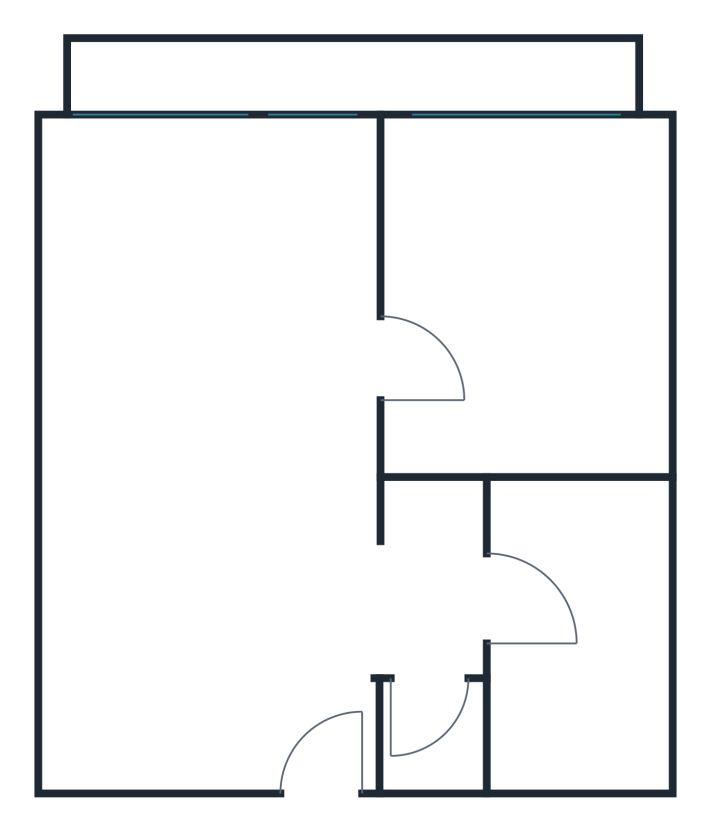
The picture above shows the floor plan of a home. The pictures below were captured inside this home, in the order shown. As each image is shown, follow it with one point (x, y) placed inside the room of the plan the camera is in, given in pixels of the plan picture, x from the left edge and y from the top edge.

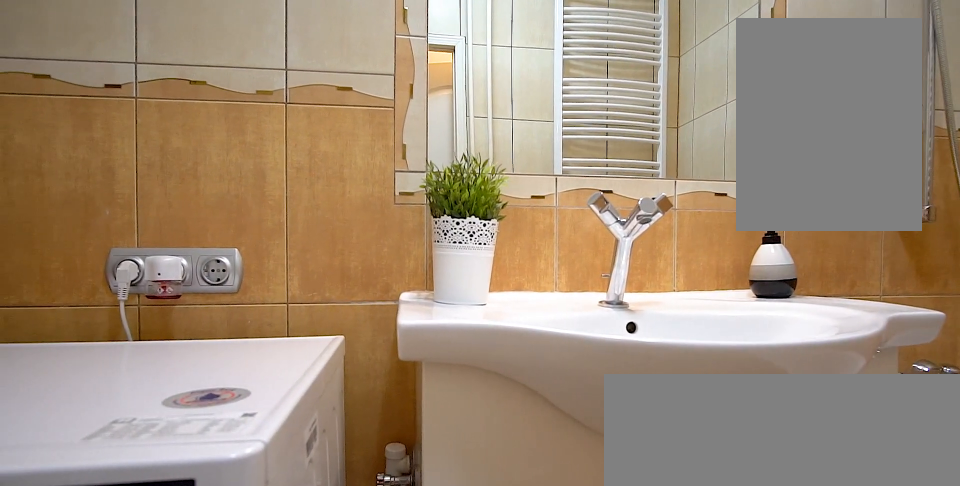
(562, 620)
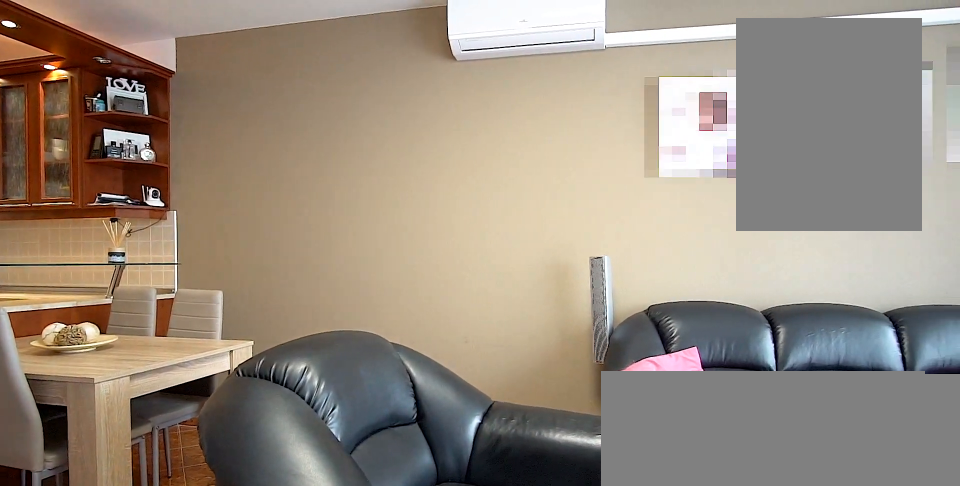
(223, 336)
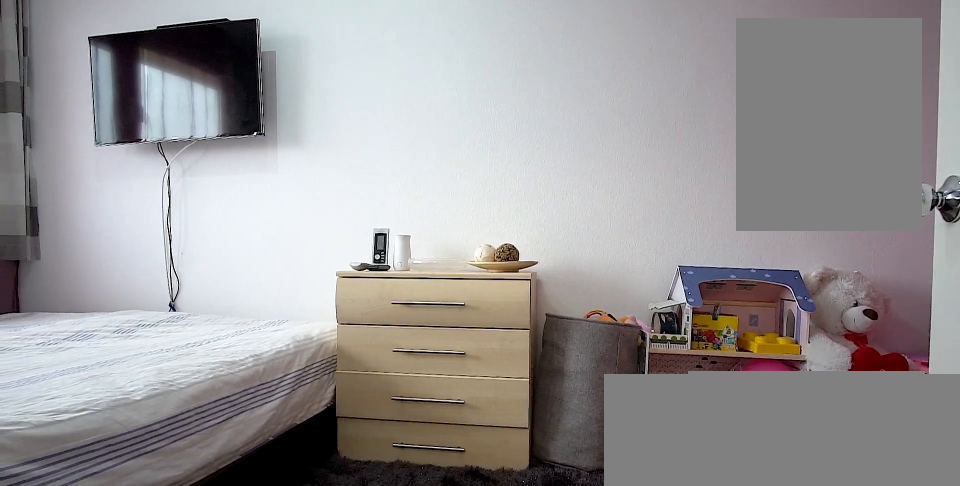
(517, 322)
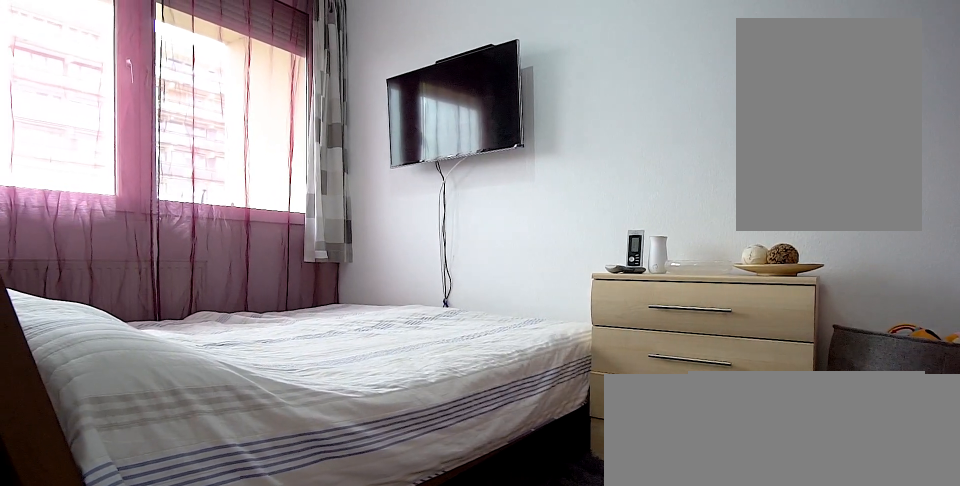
(517, 322)
